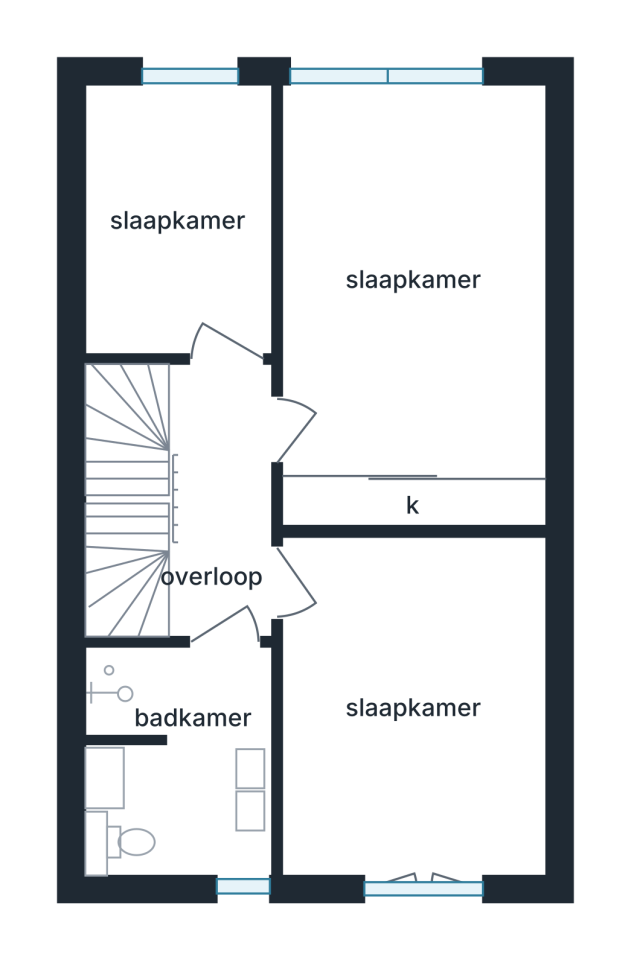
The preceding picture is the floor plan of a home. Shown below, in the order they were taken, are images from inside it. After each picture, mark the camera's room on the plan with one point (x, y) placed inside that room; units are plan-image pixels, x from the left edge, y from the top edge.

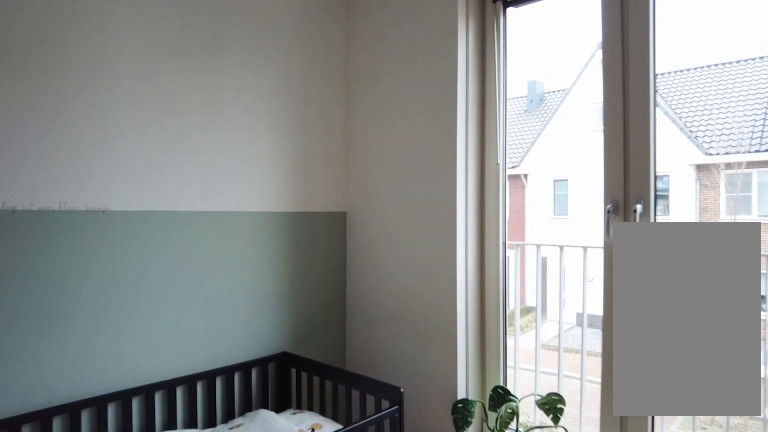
(415, 708)
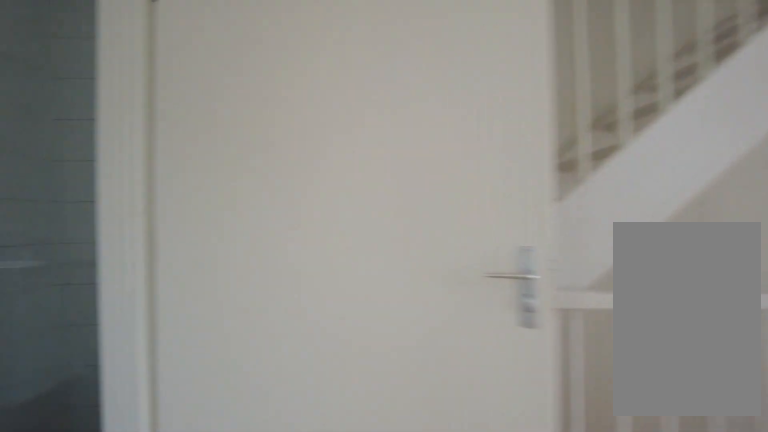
(221, 502)
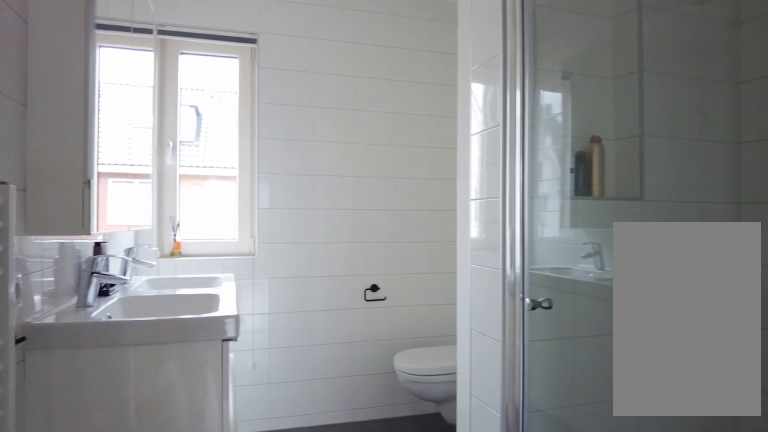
(179, 761)
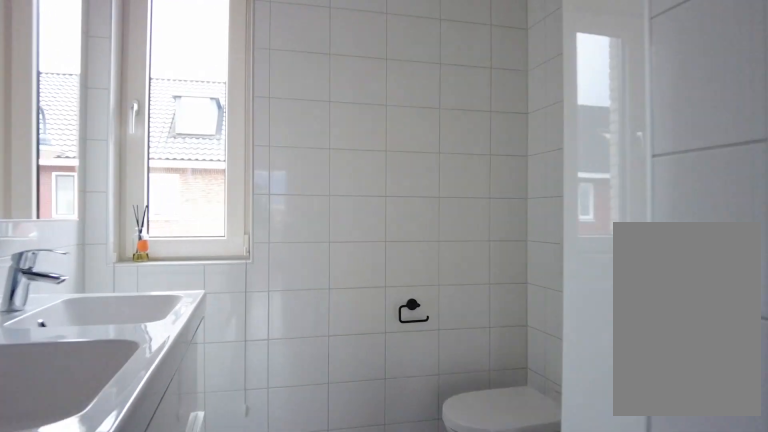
(179, 761)
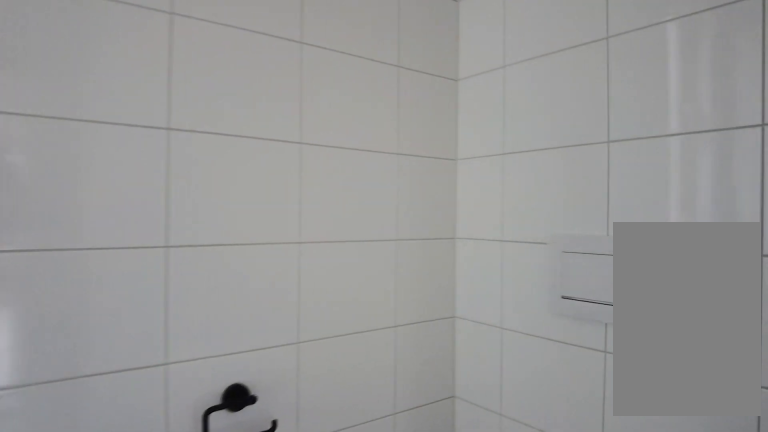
(179, 761)
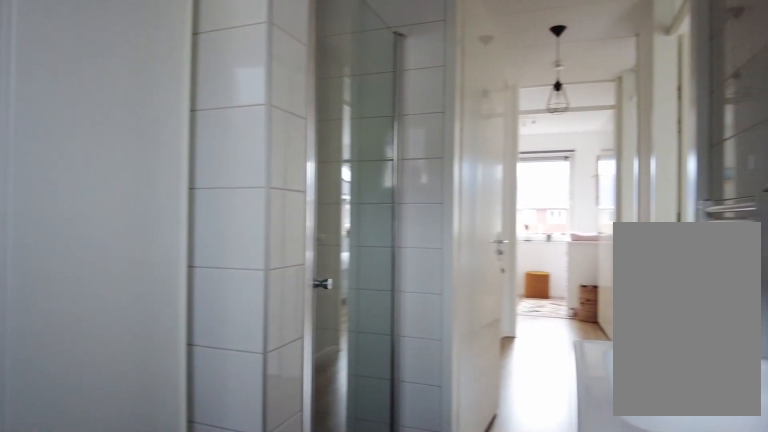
(179, 761)
